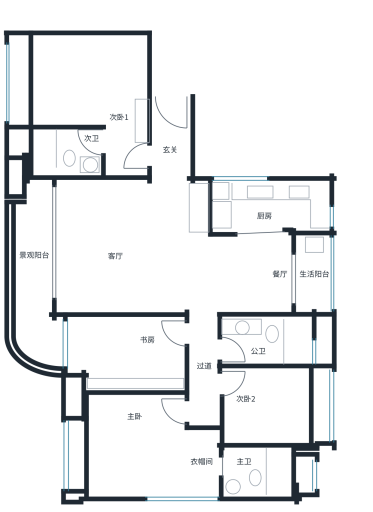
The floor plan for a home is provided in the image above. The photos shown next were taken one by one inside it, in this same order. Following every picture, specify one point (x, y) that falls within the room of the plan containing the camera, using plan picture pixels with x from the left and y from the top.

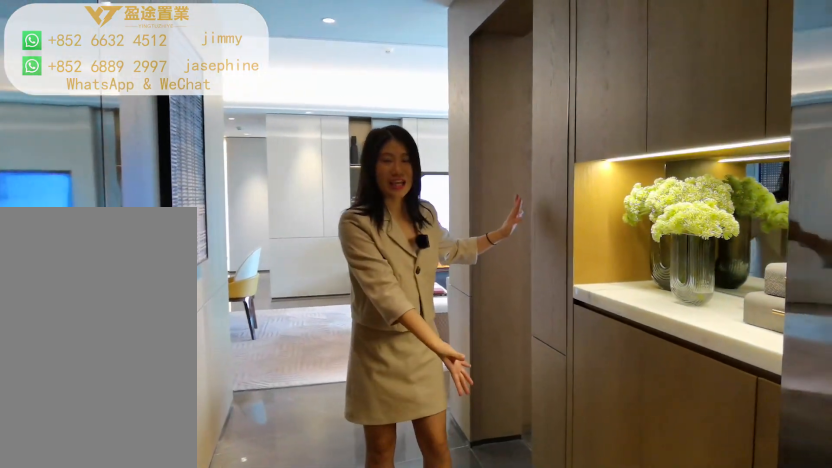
(166, 157)
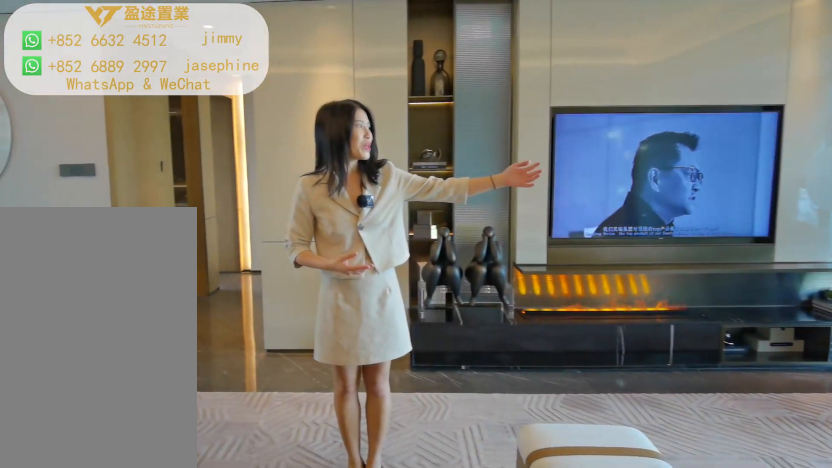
(122, 251)
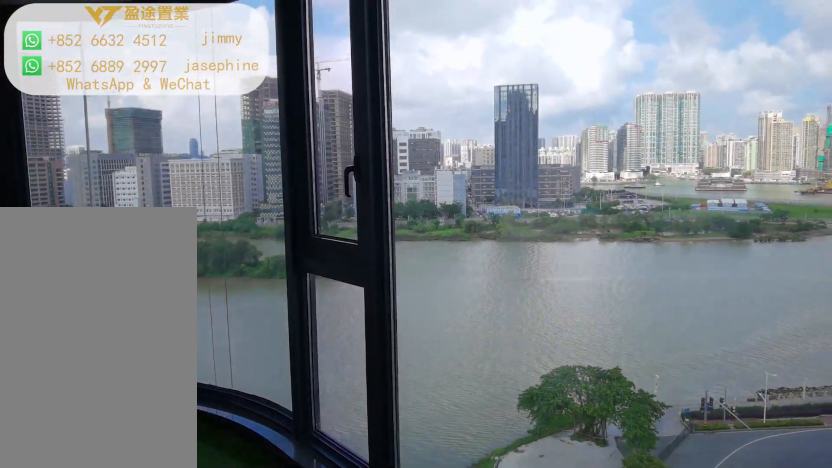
(31, 278)
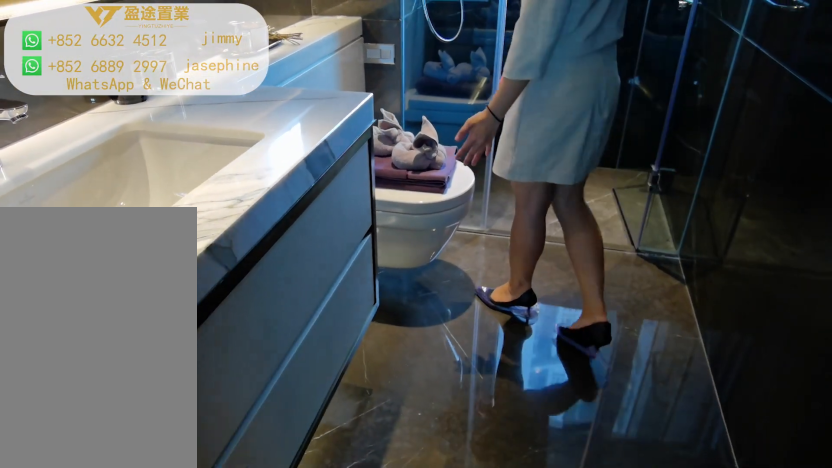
(267, 342)
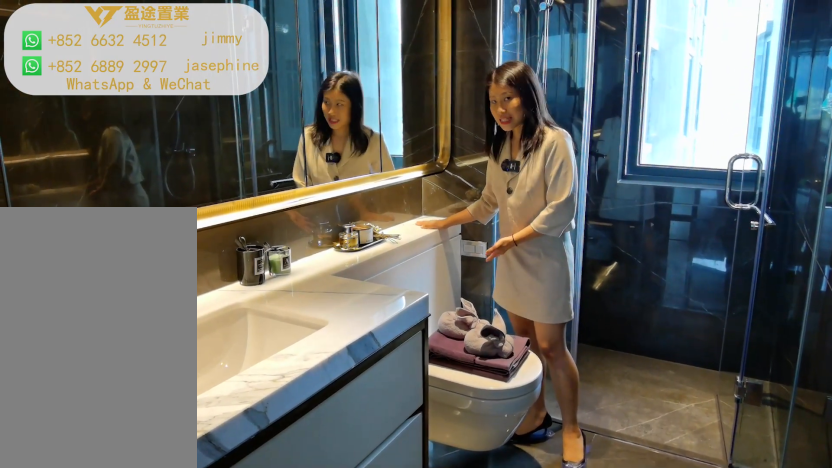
(267, 342)
